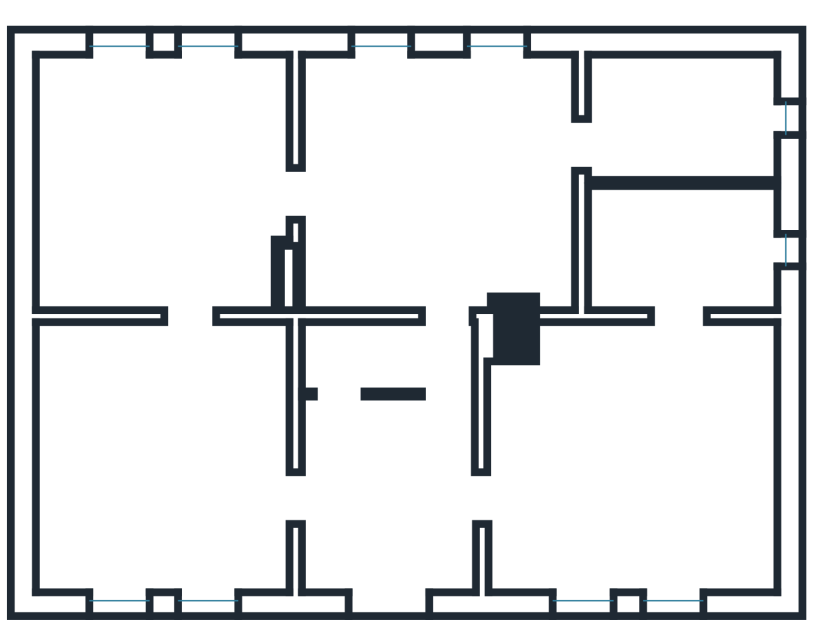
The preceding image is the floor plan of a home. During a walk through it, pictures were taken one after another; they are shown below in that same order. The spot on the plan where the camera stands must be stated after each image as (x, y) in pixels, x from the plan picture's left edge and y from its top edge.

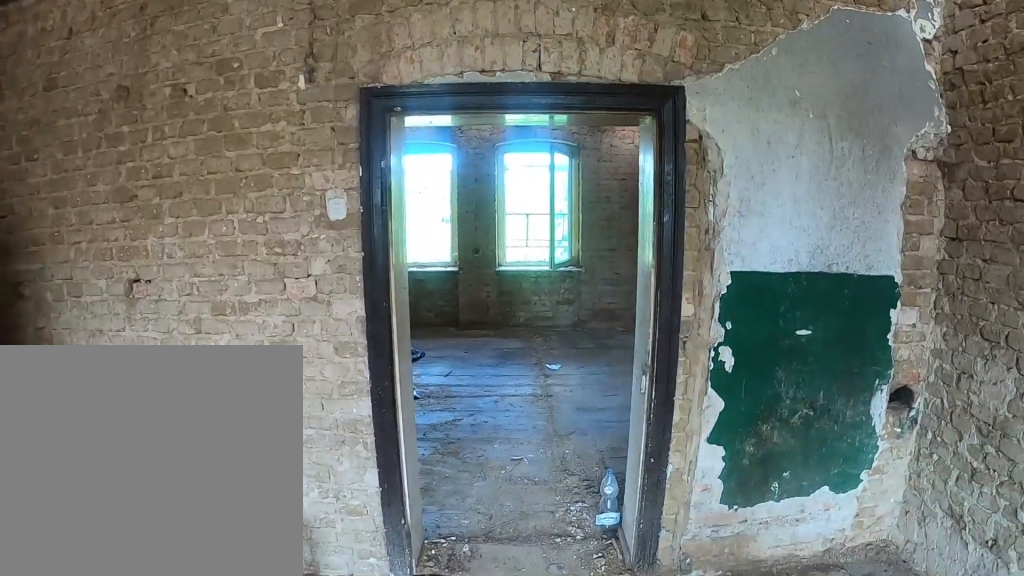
(164, 445)
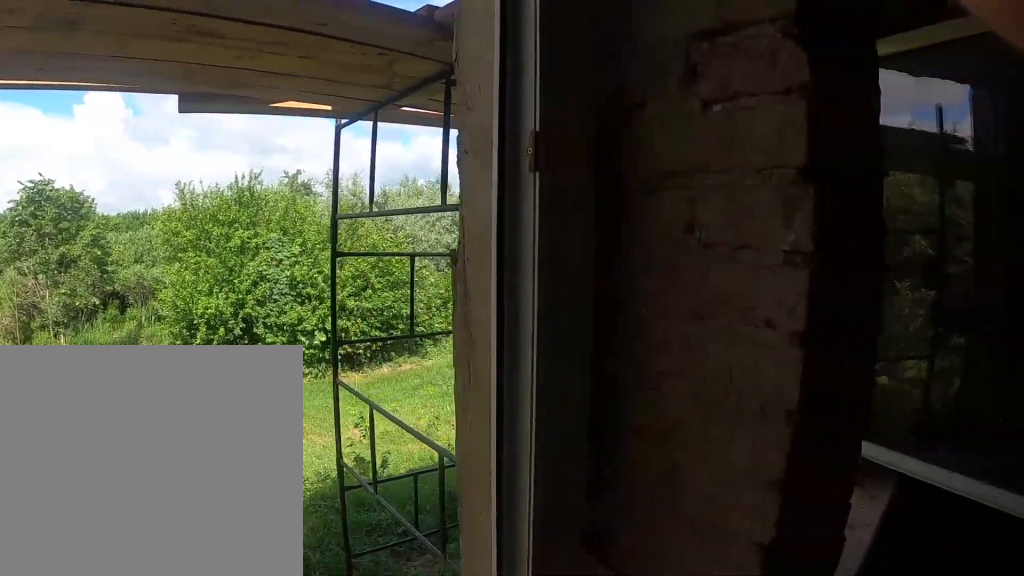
(185, 139)
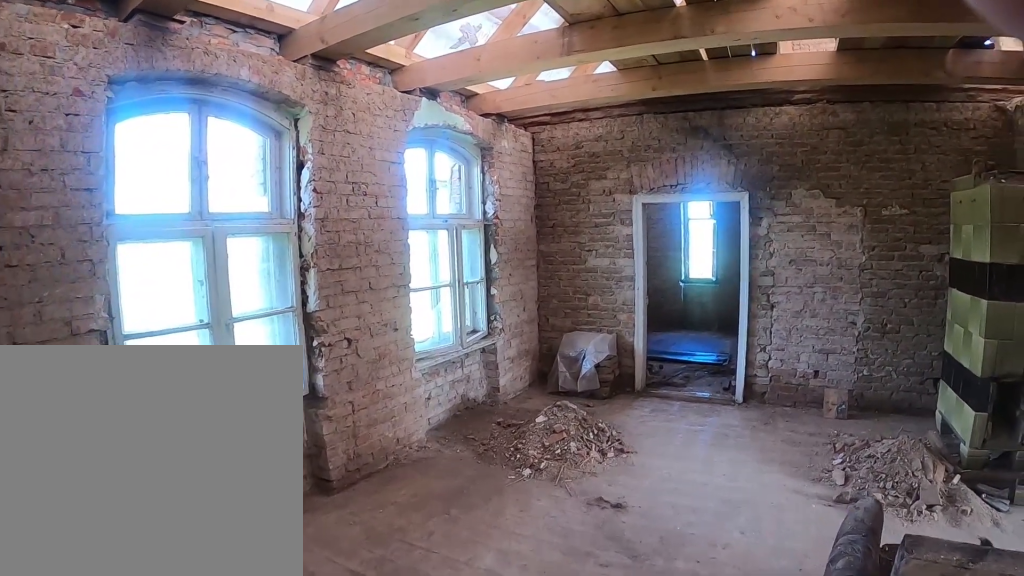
(333, 185)
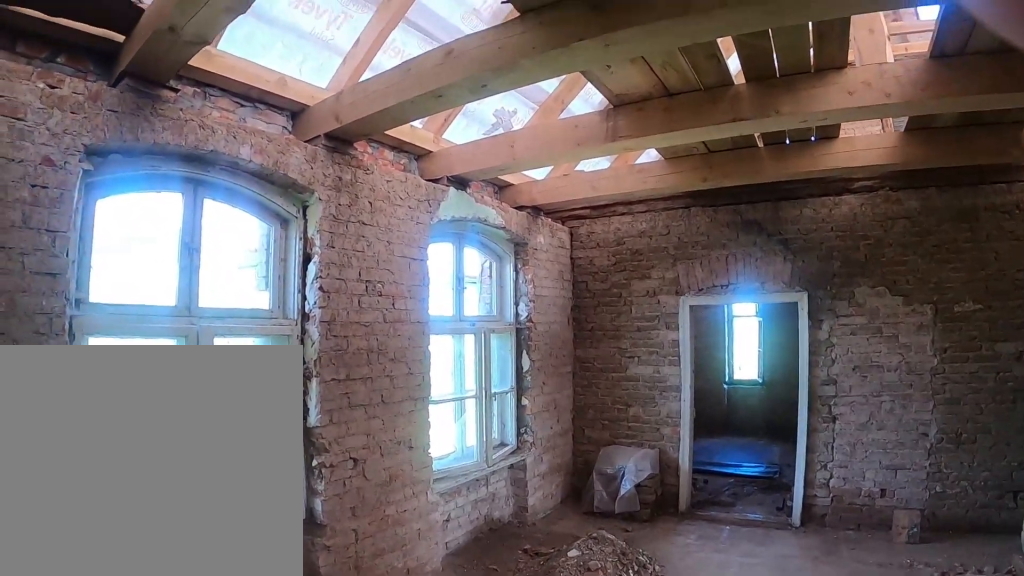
(349, 182)
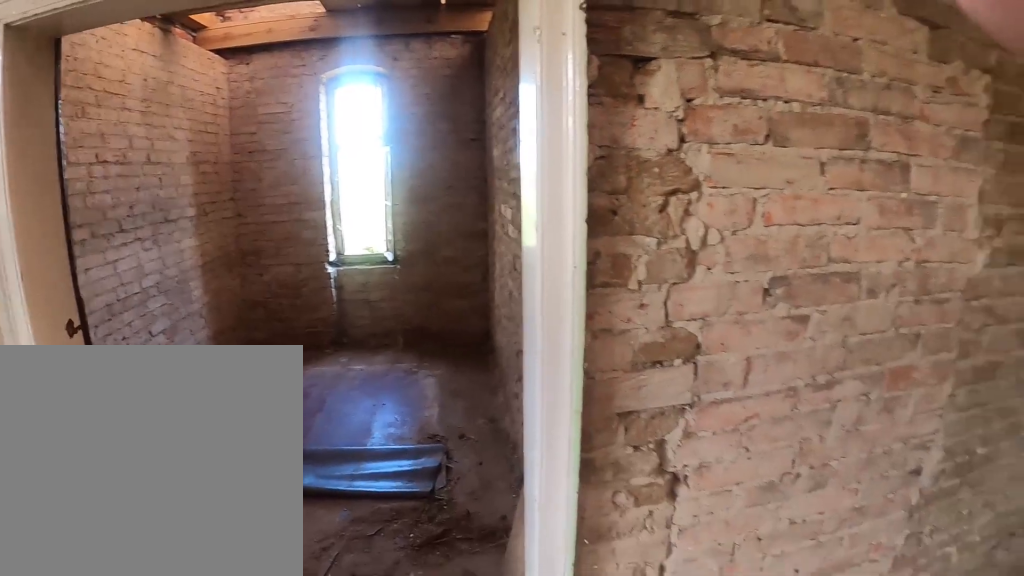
(532, 210)
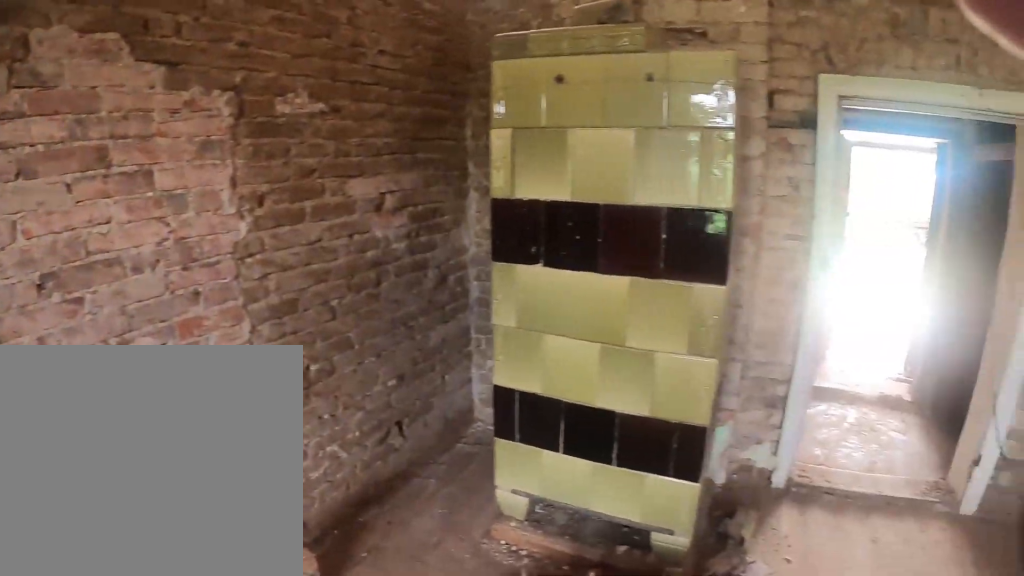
(517, 228)
